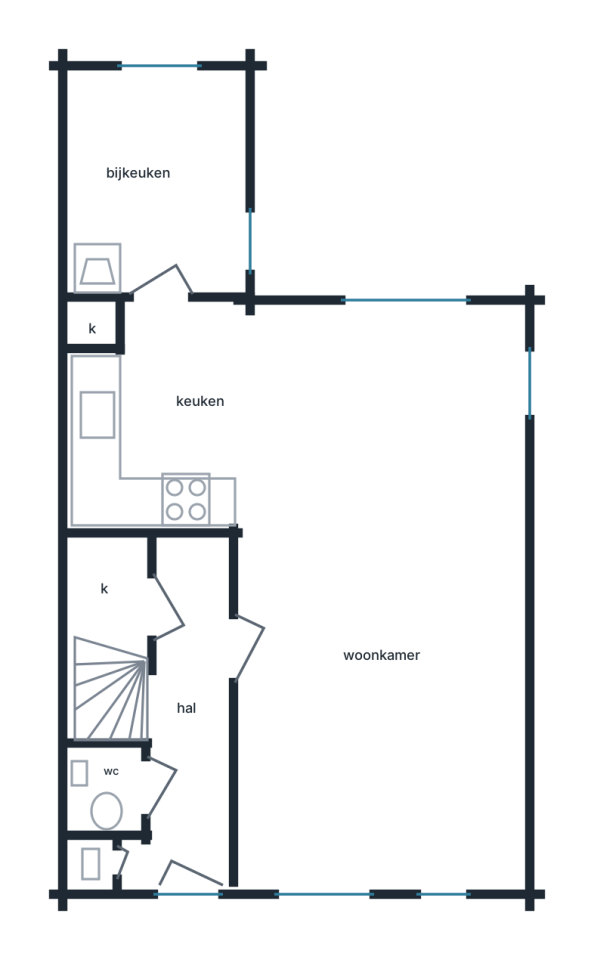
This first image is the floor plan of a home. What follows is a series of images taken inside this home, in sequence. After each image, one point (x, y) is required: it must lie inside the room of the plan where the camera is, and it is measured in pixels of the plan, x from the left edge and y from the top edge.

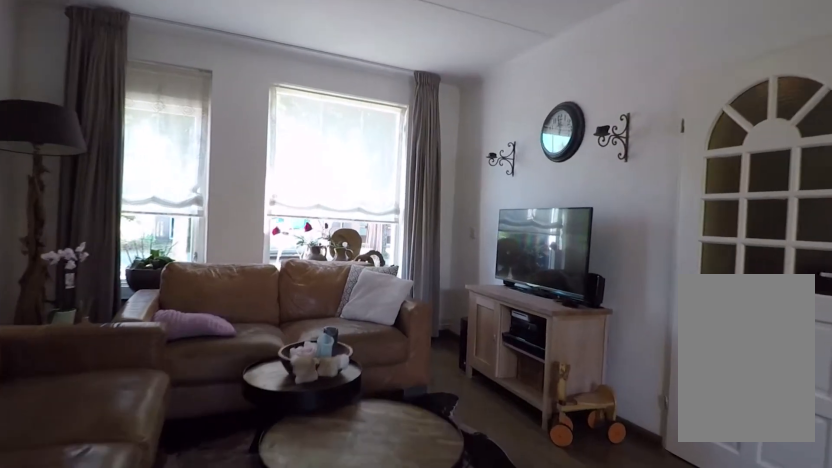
(378, 735)
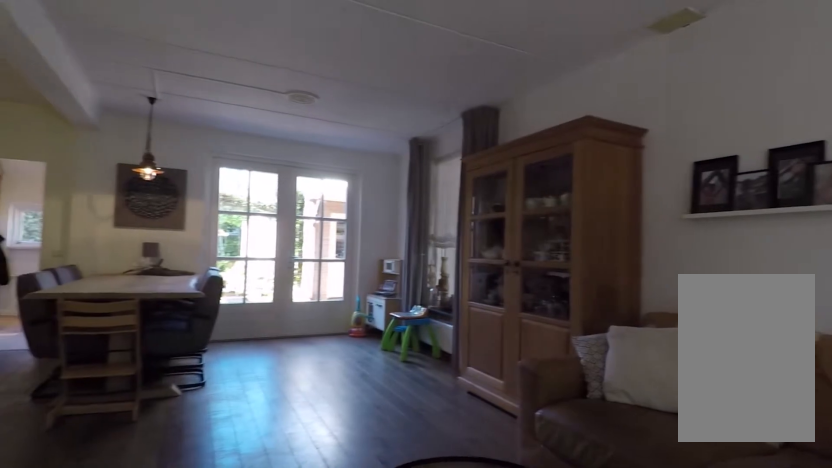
(378, 735)
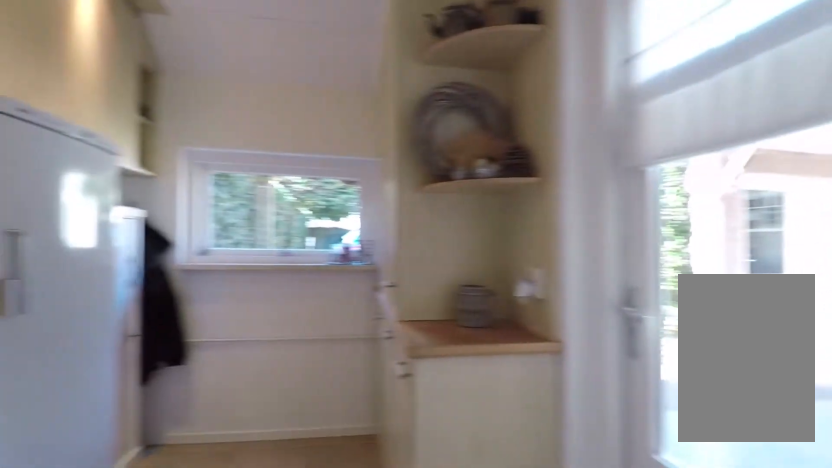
(156, 185)
